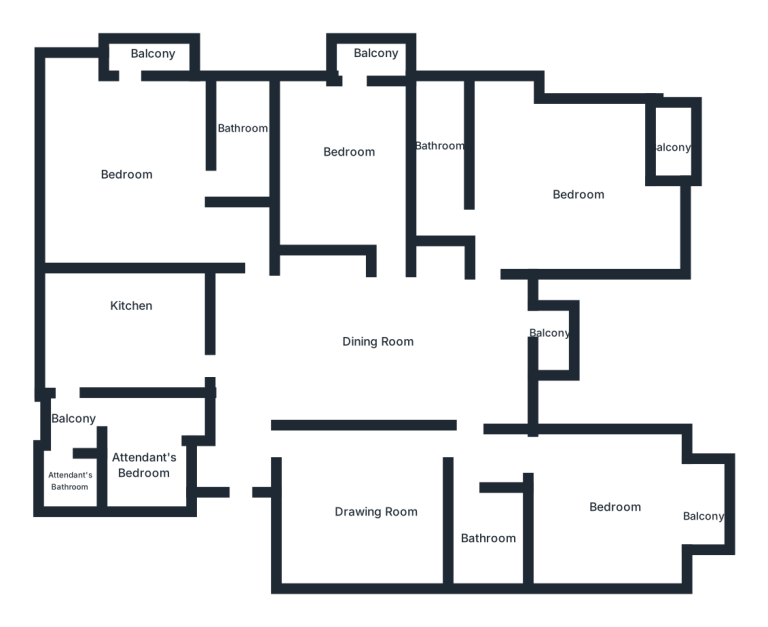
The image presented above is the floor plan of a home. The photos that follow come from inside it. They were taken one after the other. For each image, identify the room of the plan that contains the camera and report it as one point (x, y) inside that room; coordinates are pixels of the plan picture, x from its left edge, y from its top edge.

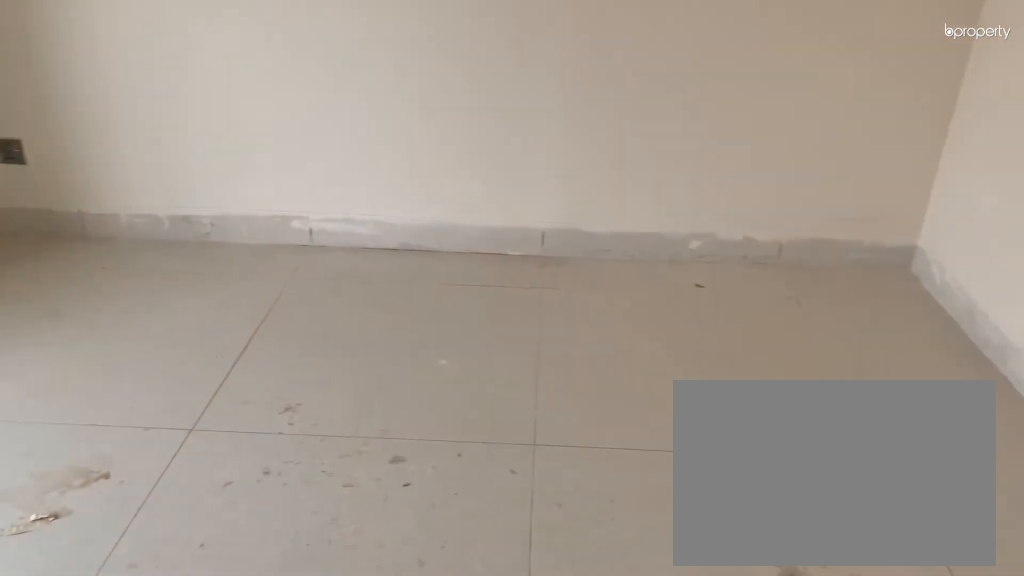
(349, 159)
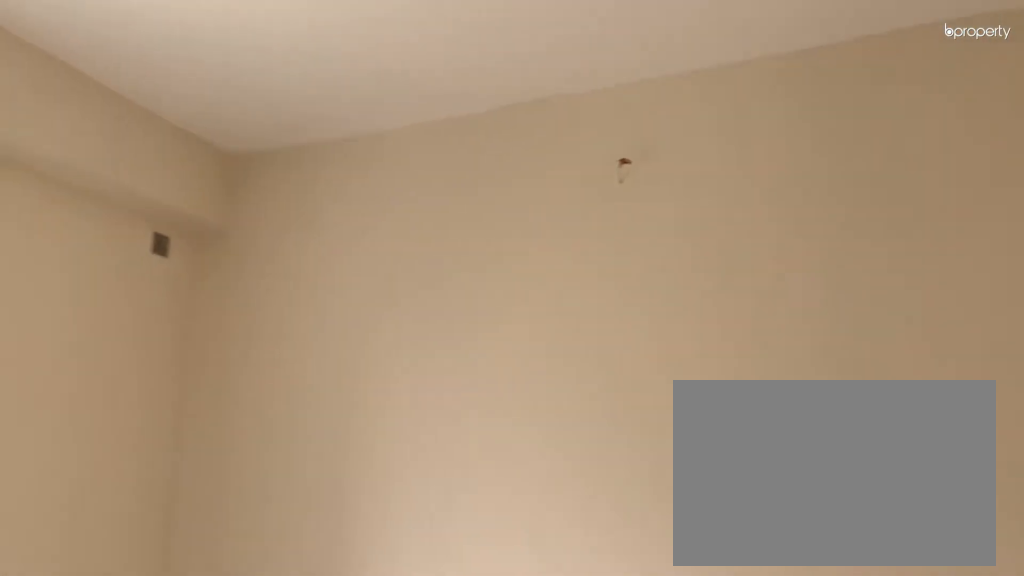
(349, 159)
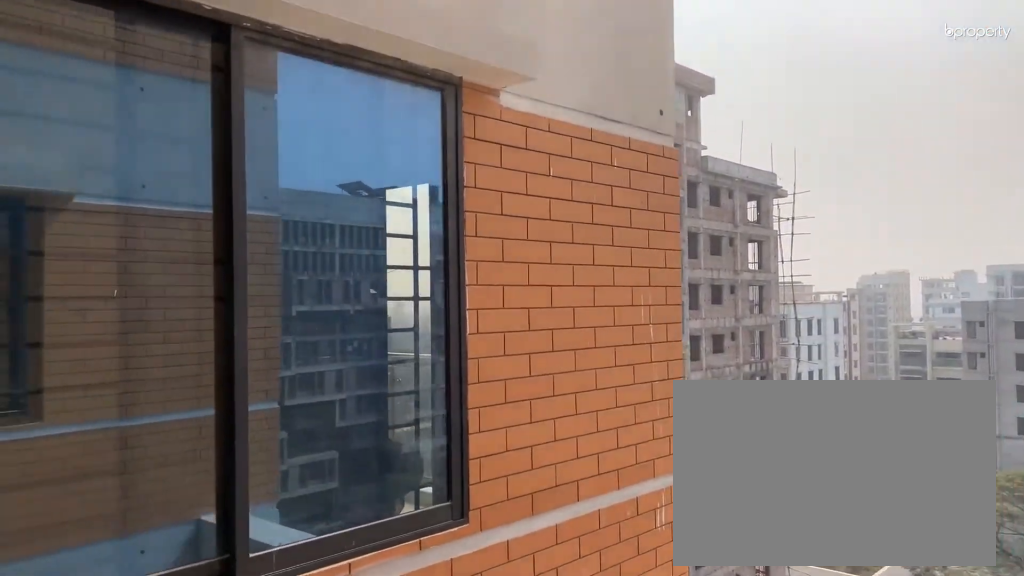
(556, 343)
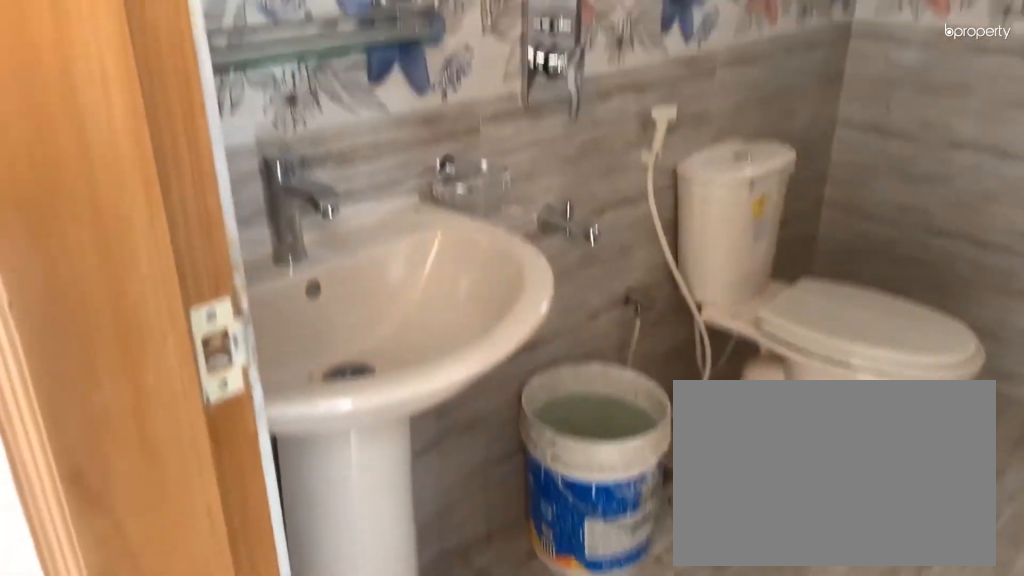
(492, 541)
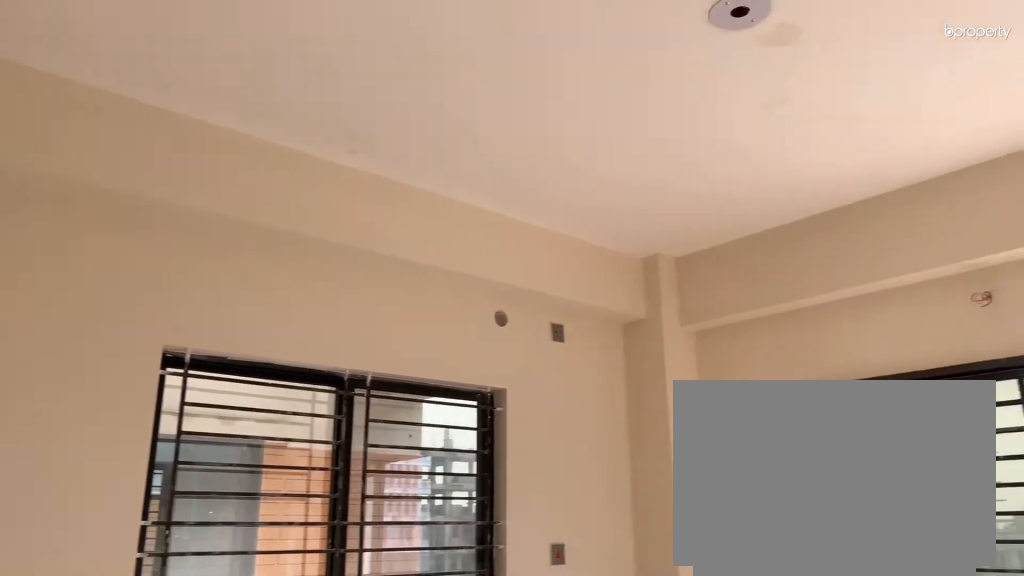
(613, 507)
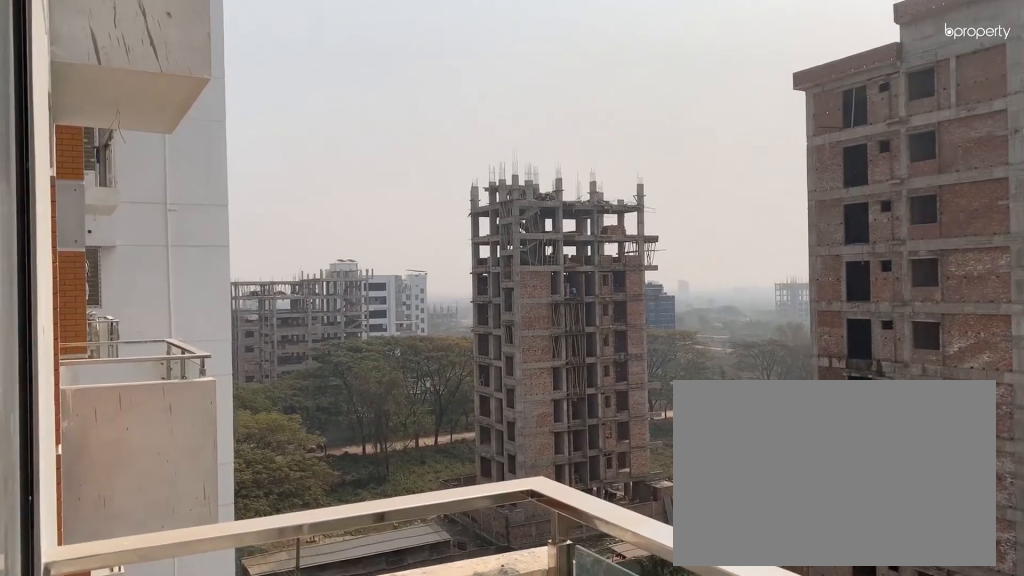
(706, 519)
